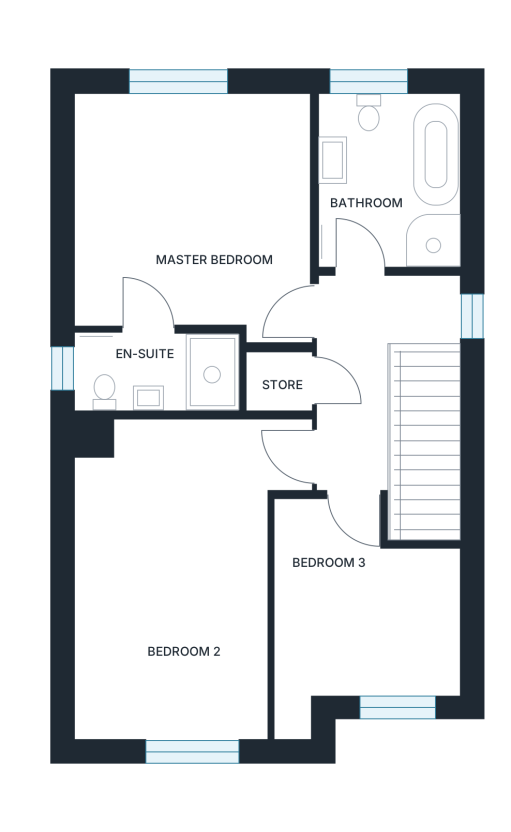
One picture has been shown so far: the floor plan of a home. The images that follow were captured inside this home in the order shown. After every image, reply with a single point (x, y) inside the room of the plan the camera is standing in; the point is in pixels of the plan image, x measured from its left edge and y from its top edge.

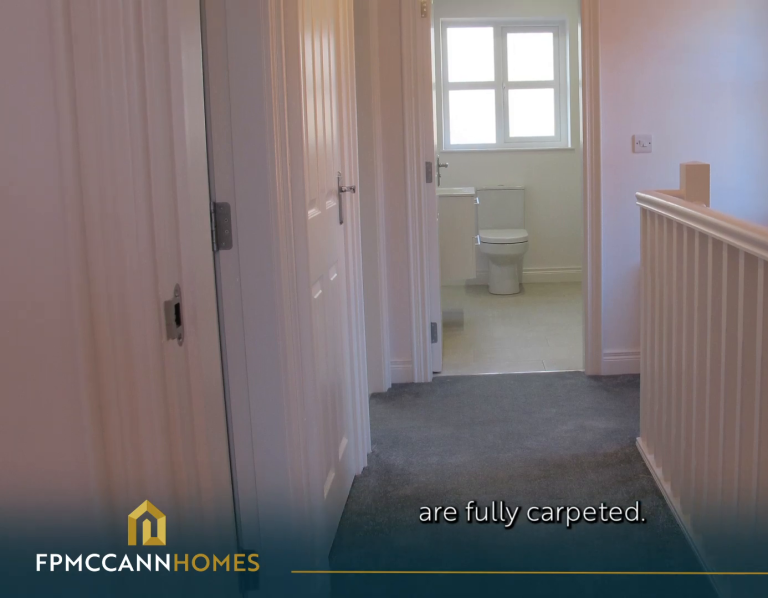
(407, 456)
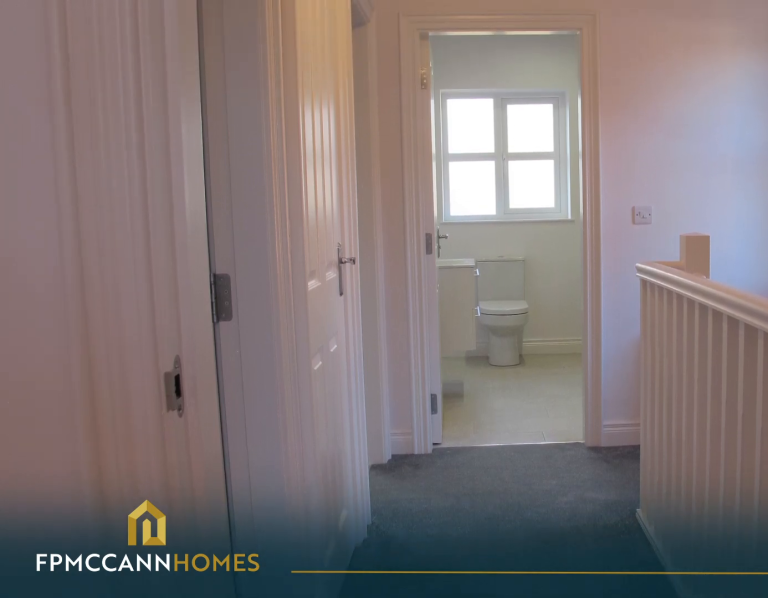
(407, 456)
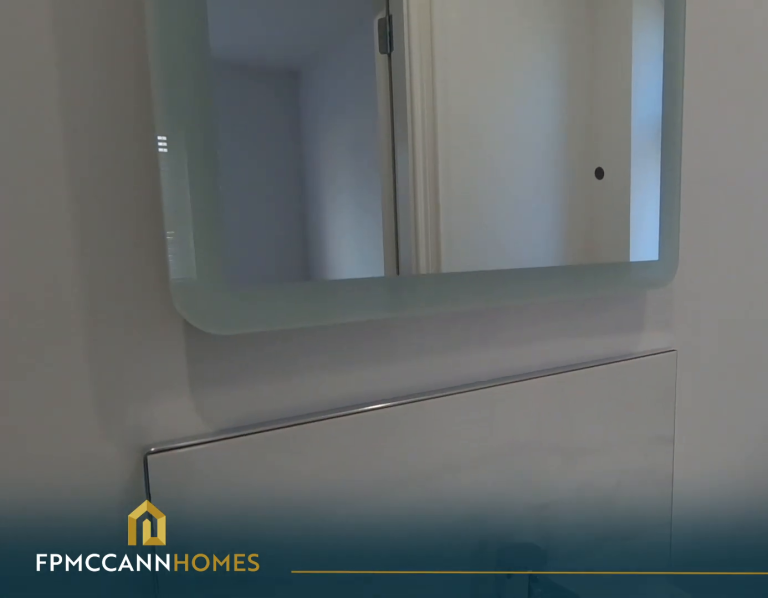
(142, 372)
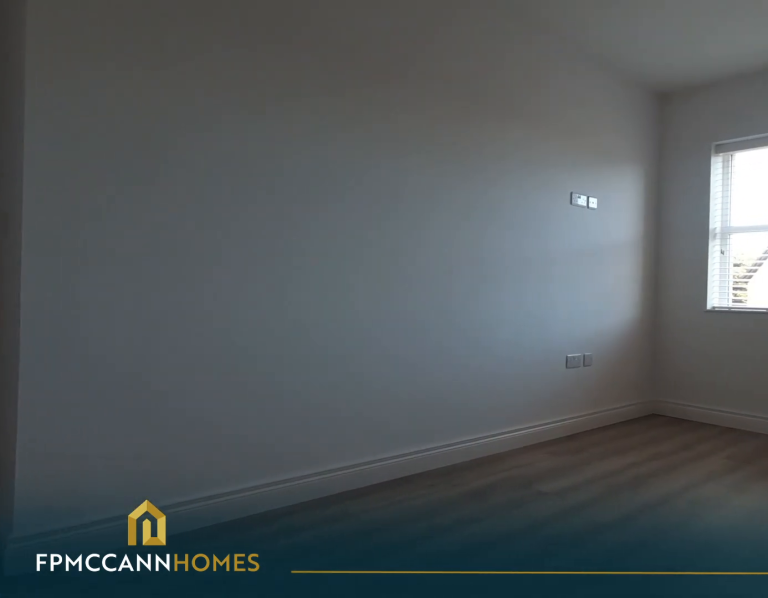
(182, 590)
